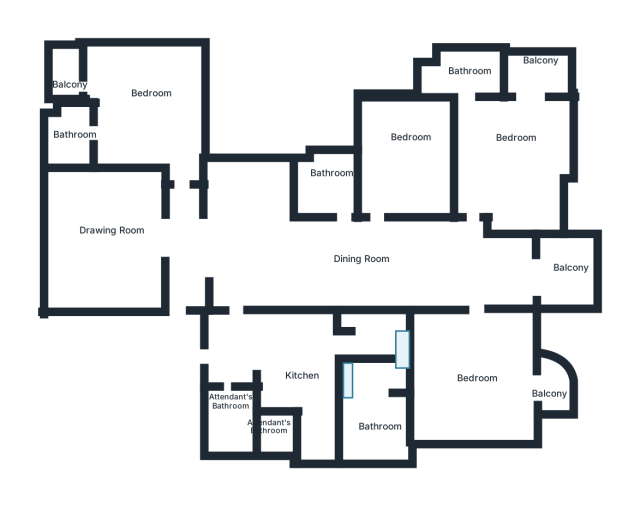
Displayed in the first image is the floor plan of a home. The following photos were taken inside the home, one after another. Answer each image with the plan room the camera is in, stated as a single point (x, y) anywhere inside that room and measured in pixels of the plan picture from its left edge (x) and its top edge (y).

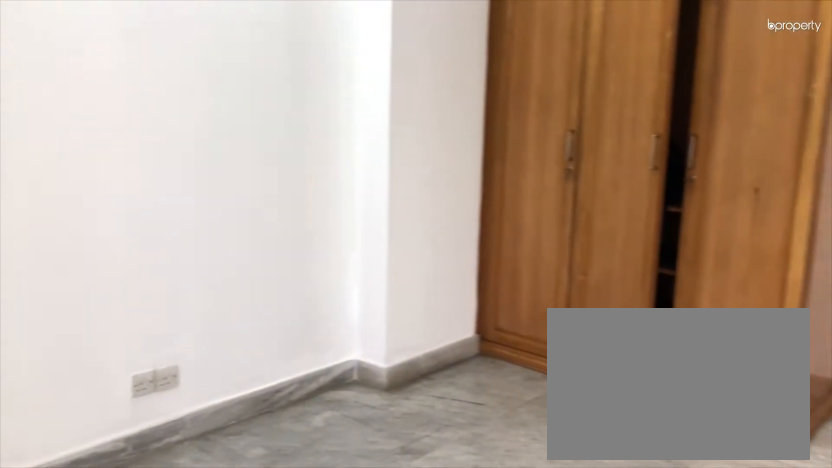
(411, 155)
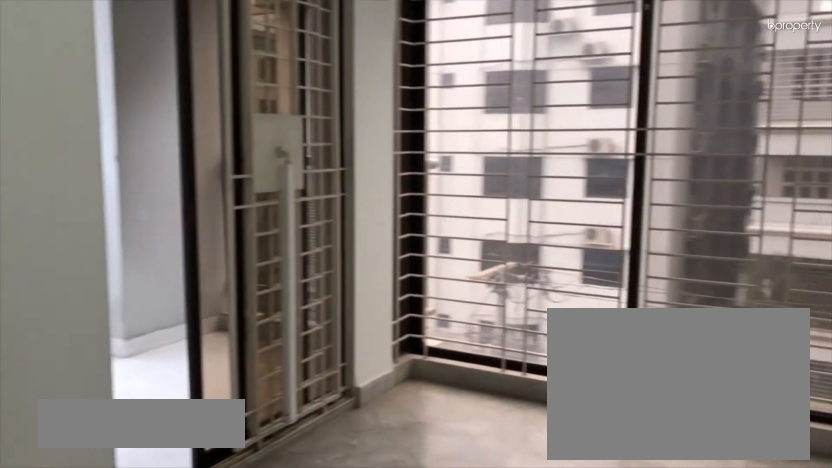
(522, 135)
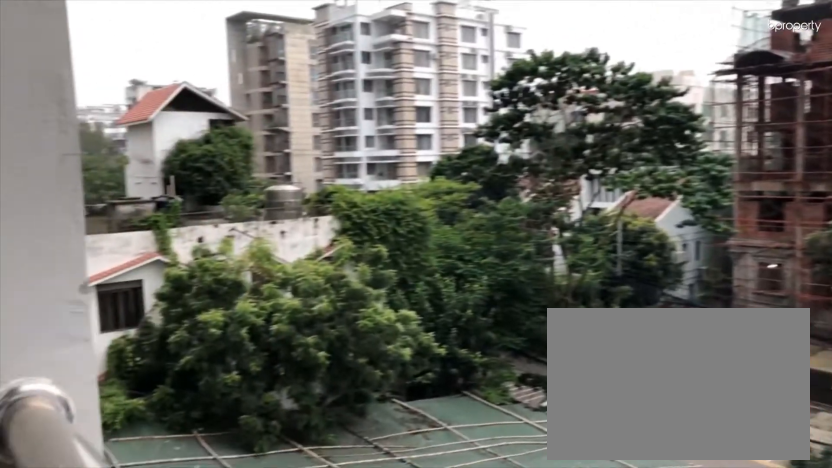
(541, 64)
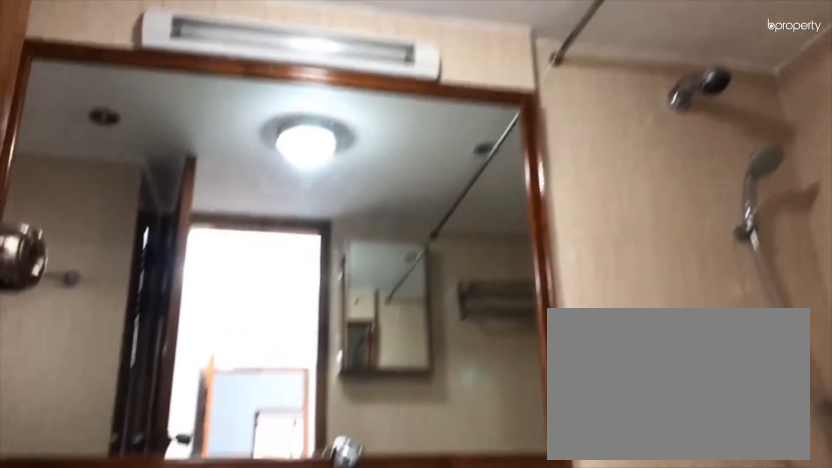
(463, 75)
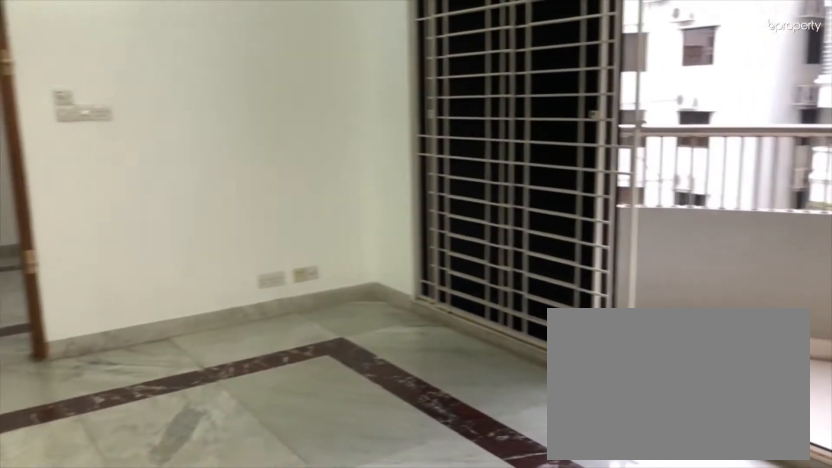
(482, 377)
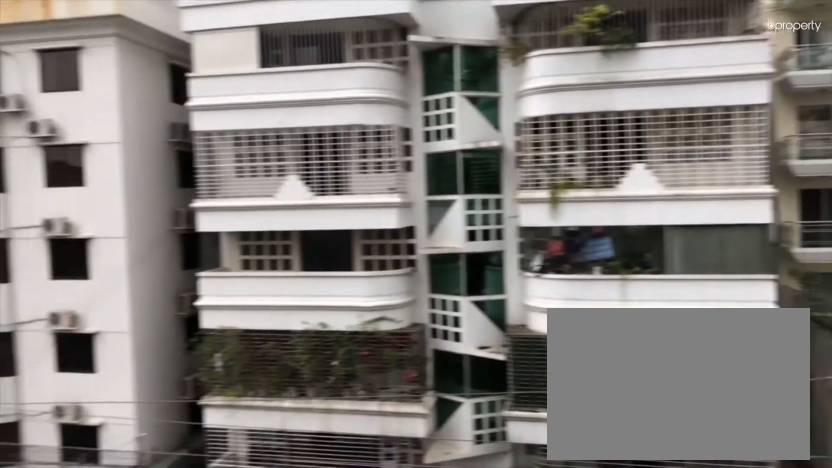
(551, 384)
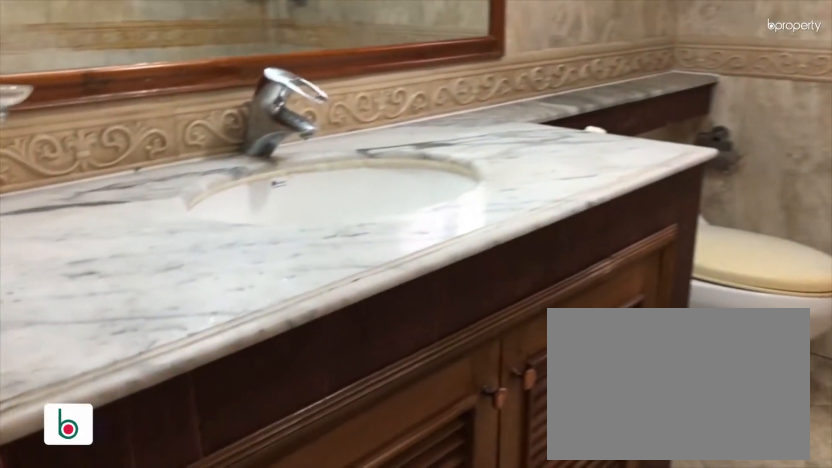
(373, 426)
